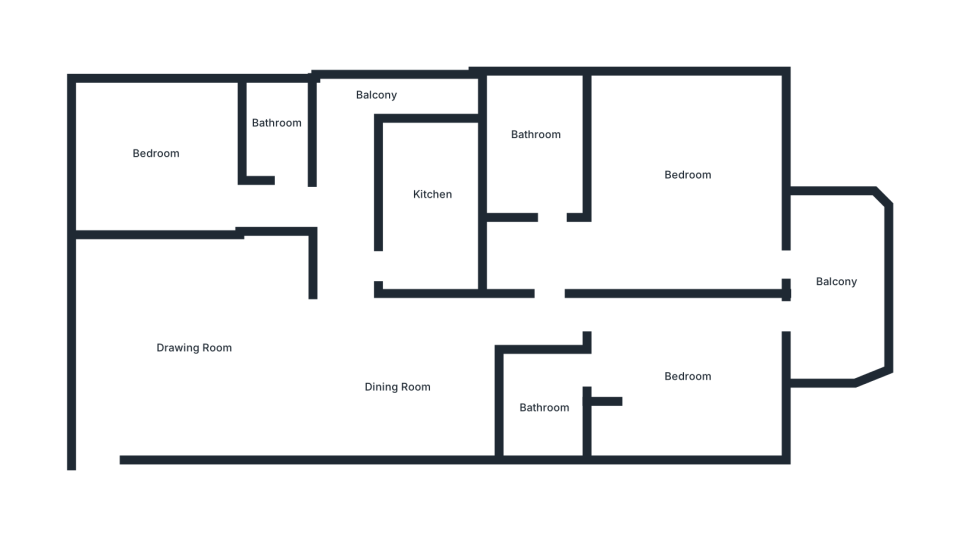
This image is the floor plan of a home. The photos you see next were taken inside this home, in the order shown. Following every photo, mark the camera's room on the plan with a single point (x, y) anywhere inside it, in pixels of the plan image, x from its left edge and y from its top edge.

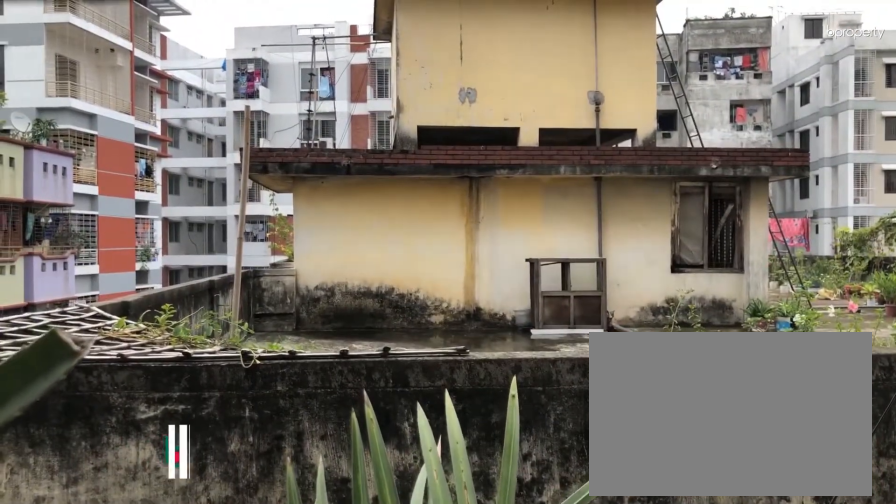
(835, 288)
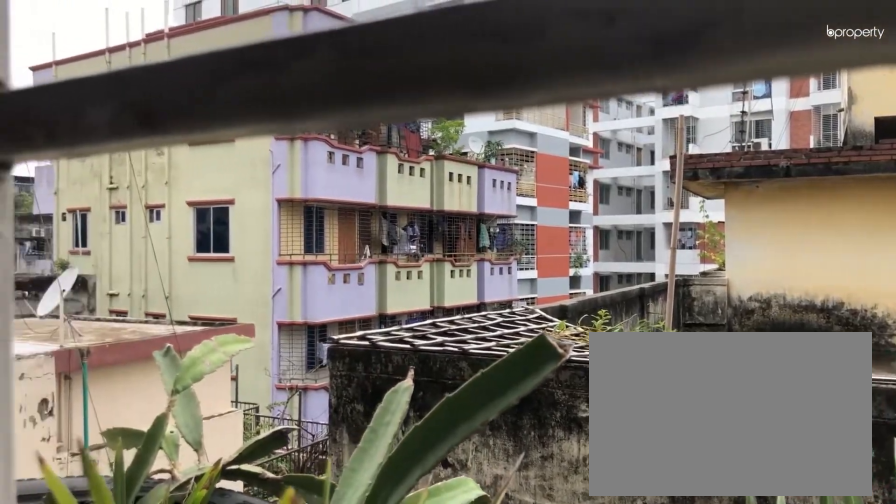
(835, 288)
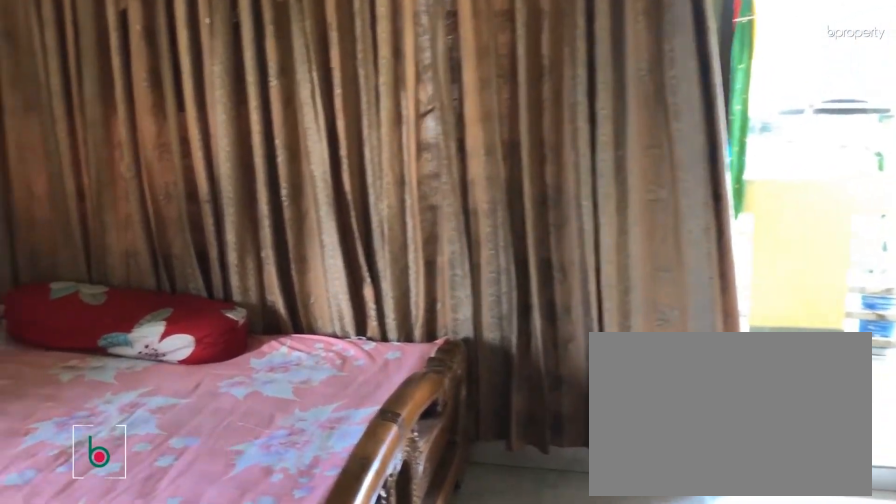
(683, 172)
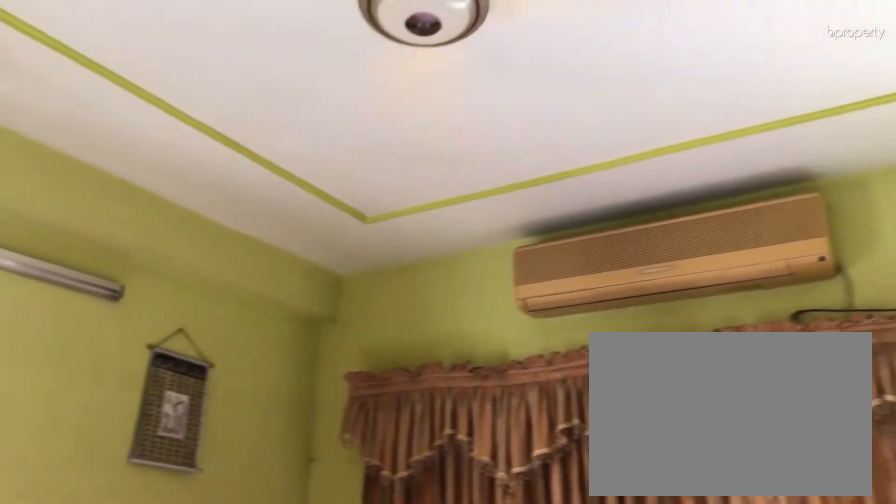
(683, 172)
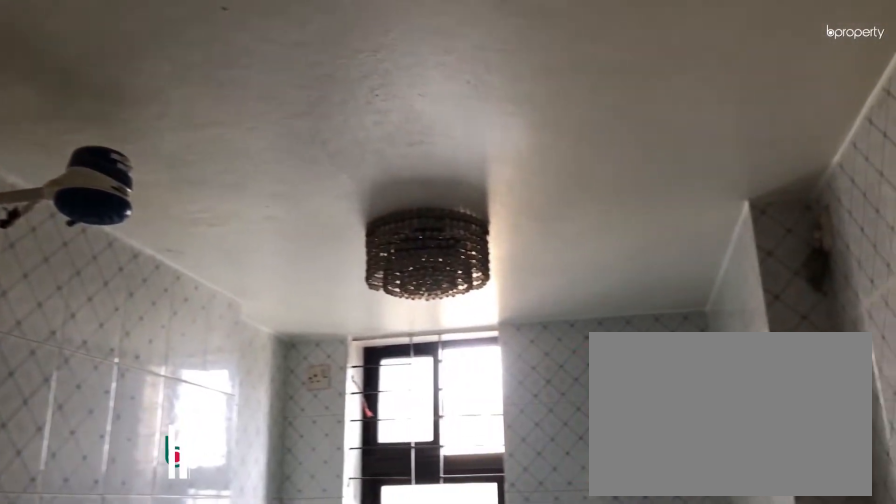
(528, 147)
